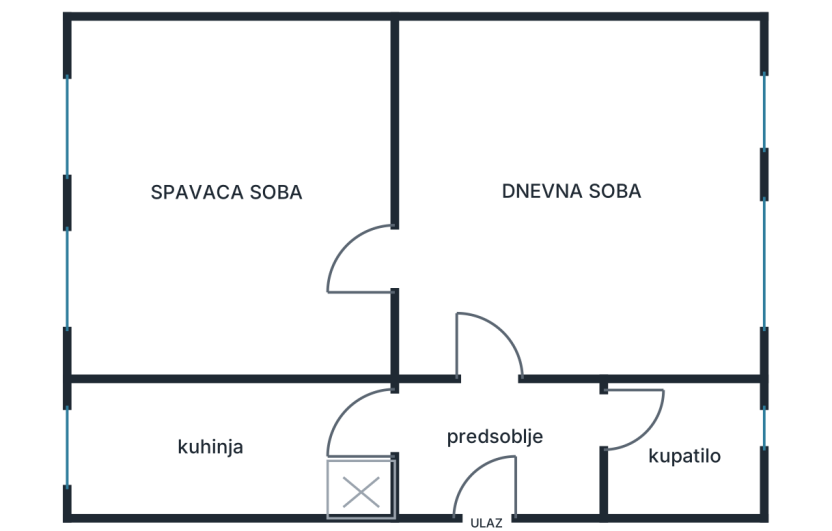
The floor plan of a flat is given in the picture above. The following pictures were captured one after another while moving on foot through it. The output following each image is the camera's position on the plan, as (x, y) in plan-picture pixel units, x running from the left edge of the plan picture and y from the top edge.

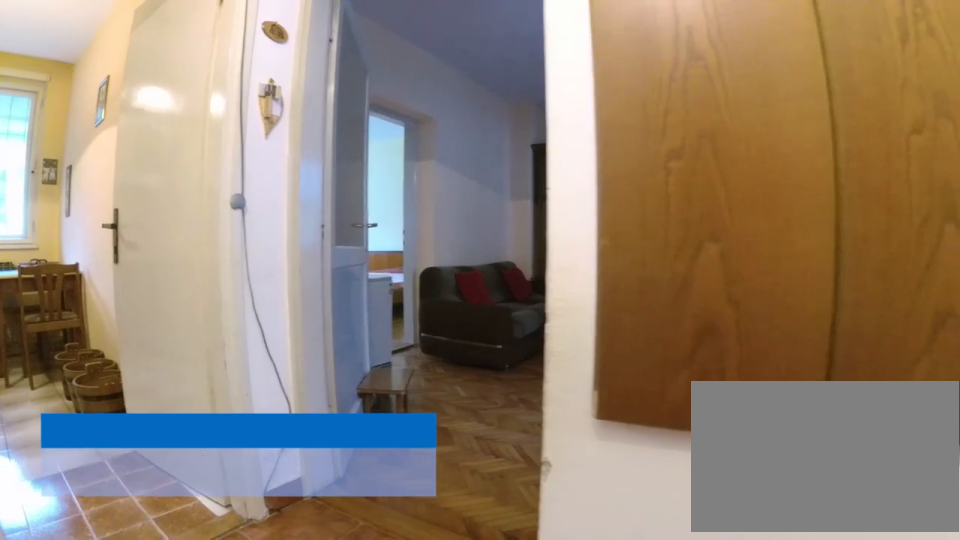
(501, 463)
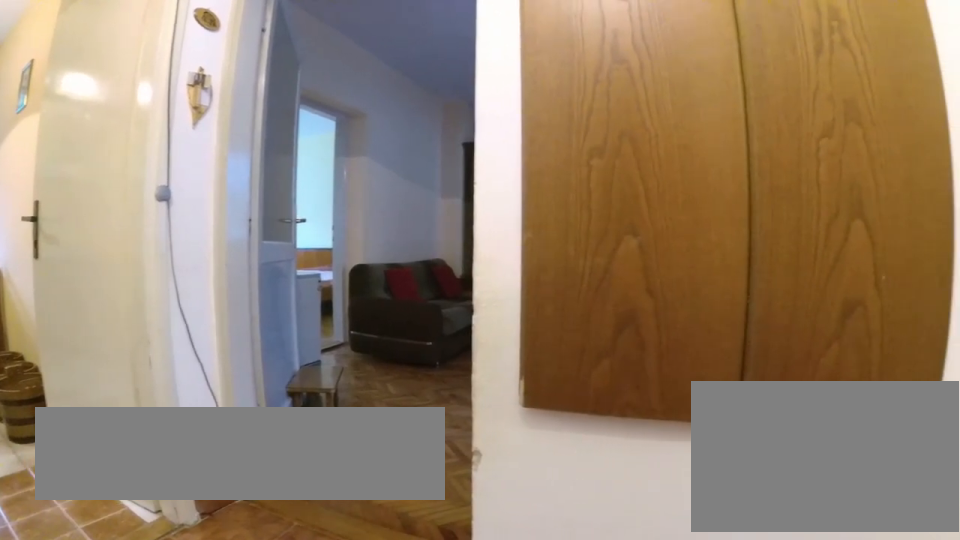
(501, 463)
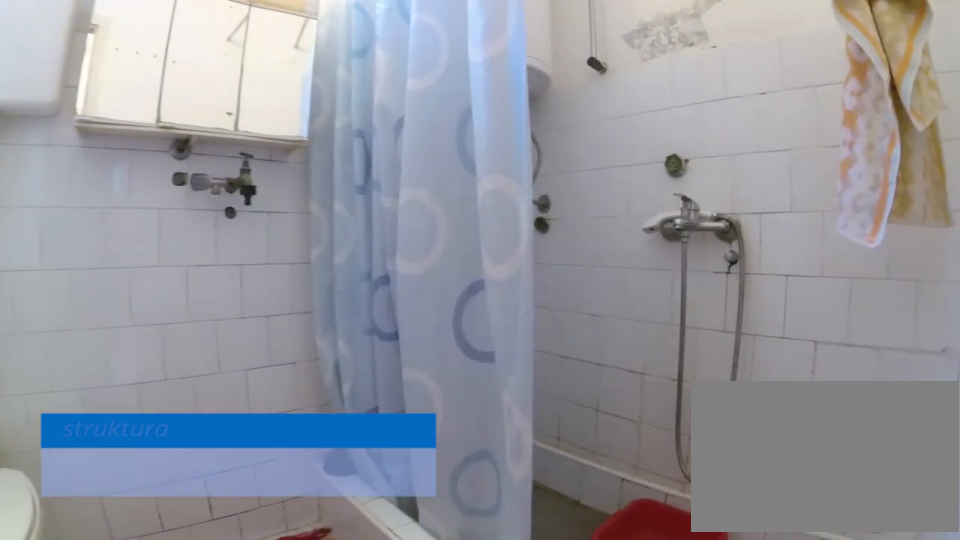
(611, 439)
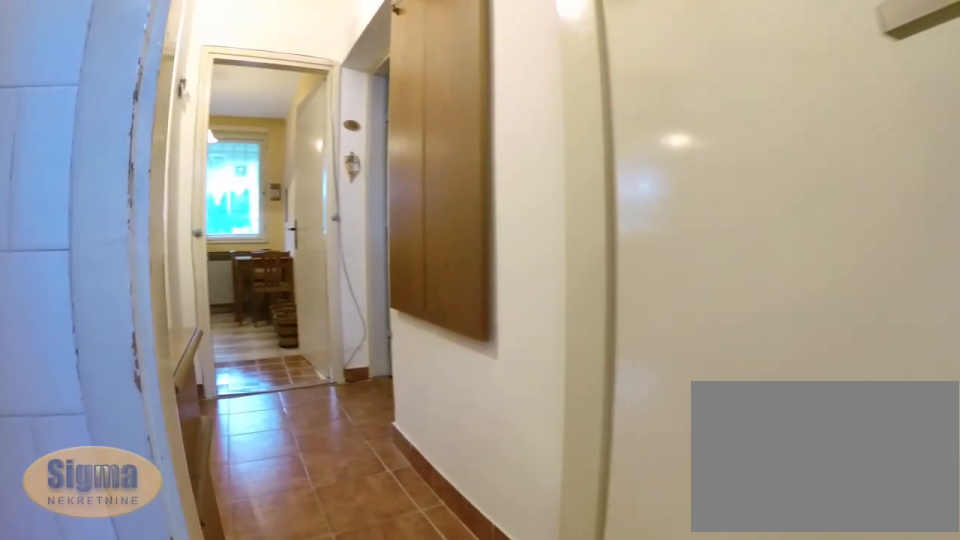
(664, 434)
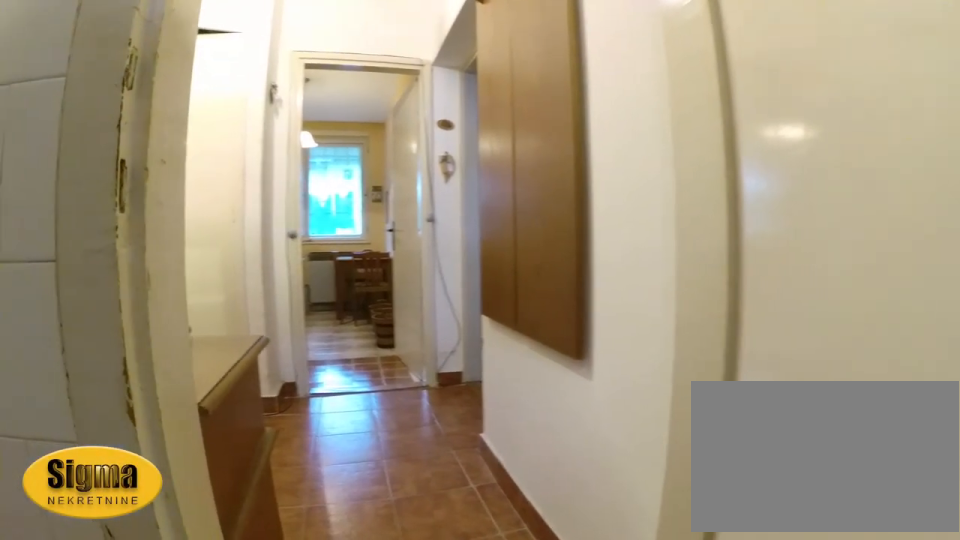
(653, 435)
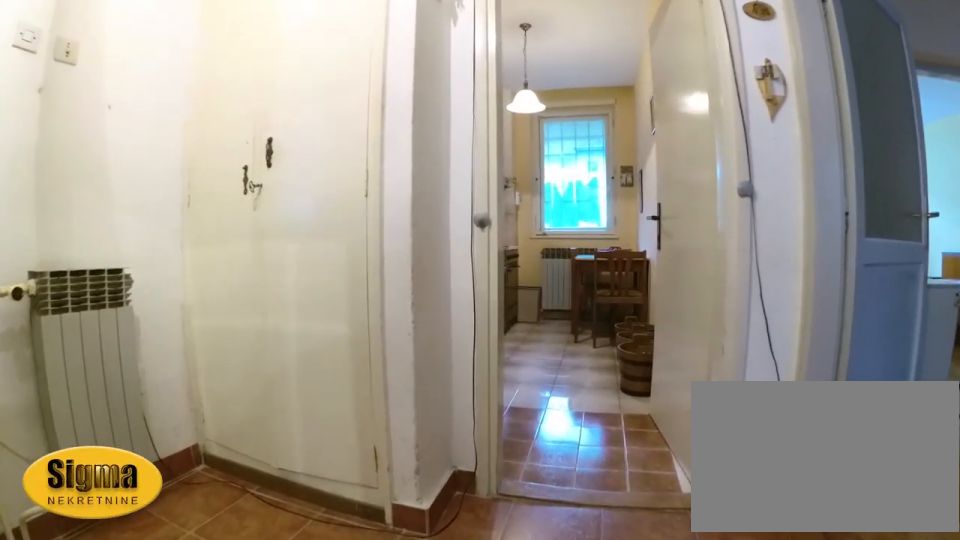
(551, 435)
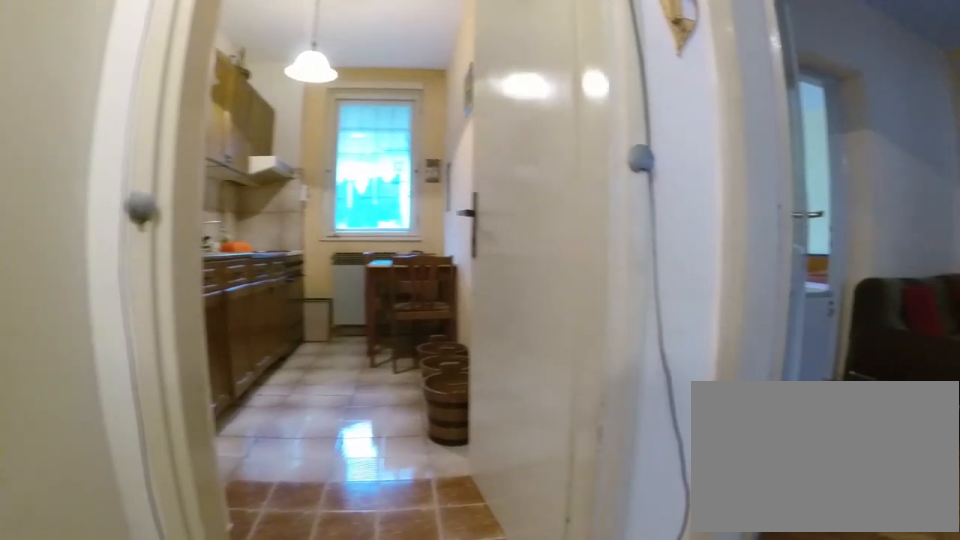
(506, 441)
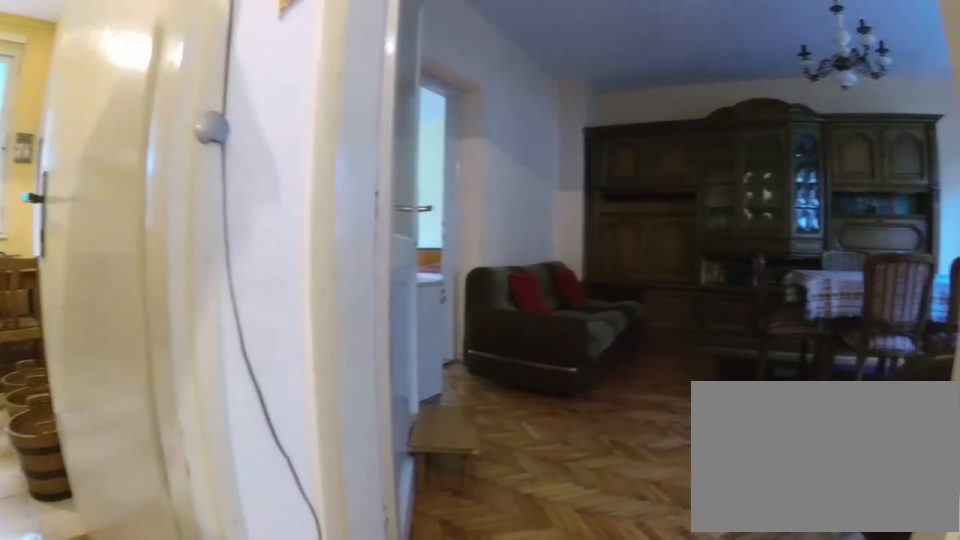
(500, 445)
